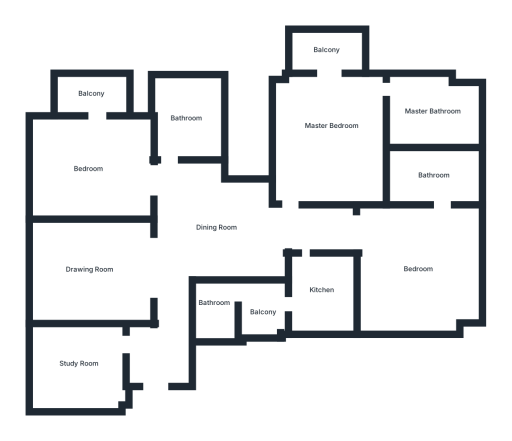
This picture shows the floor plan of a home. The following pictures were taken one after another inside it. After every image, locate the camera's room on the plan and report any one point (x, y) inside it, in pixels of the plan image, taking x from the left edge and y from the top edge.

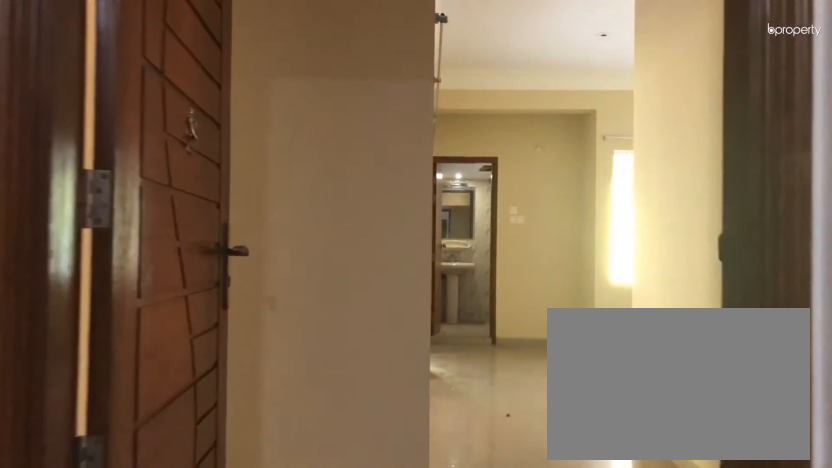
(165, 350)
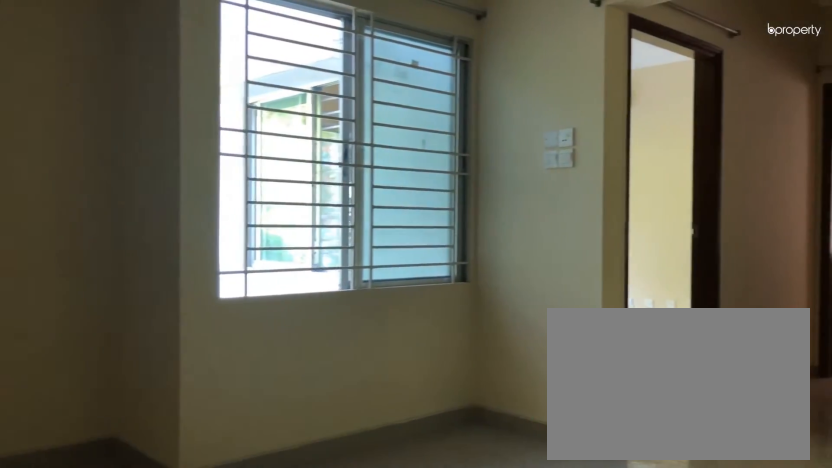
(91, 270)
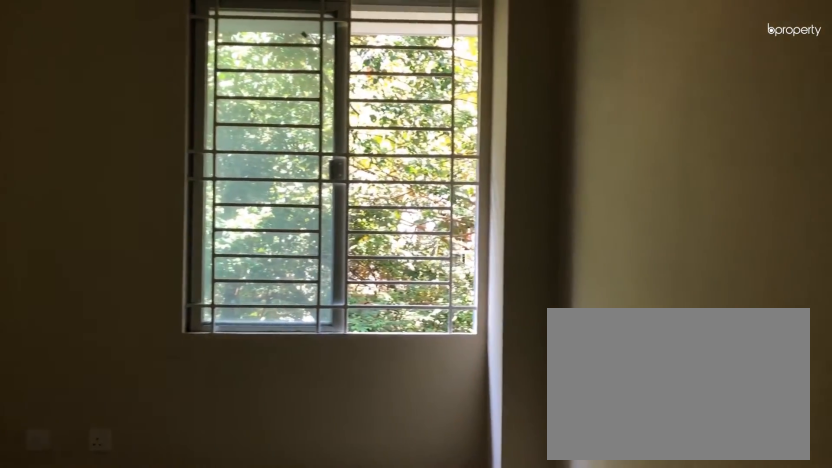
(78, 362)
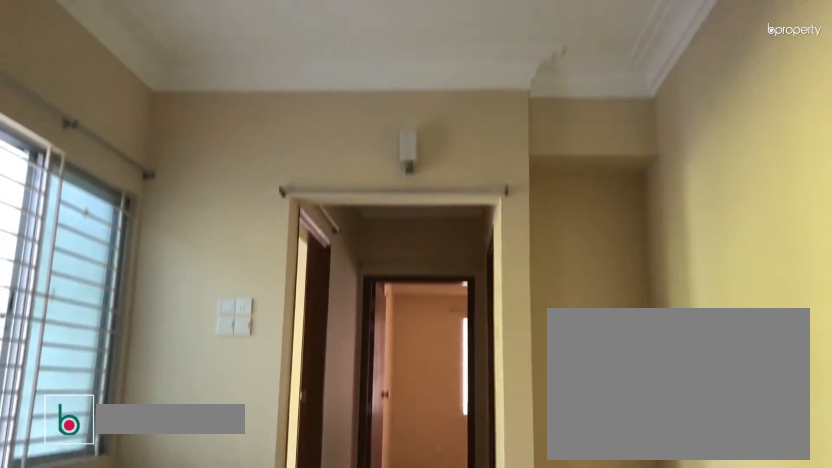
(216, 227)
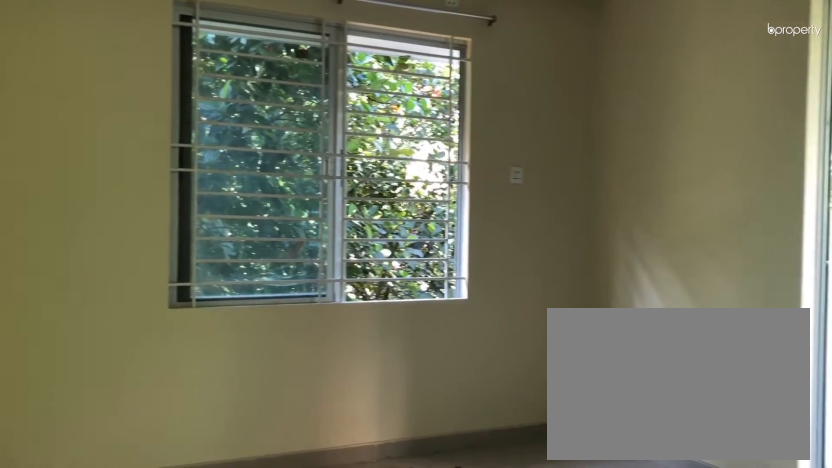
(88, 169)
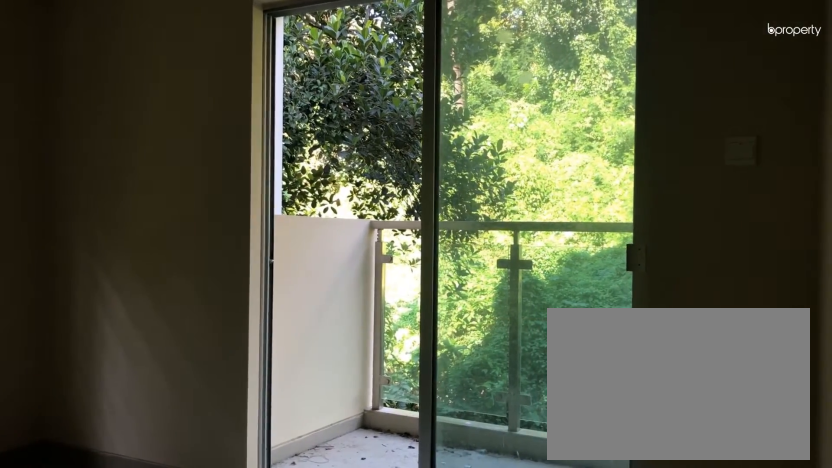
(88, 169)
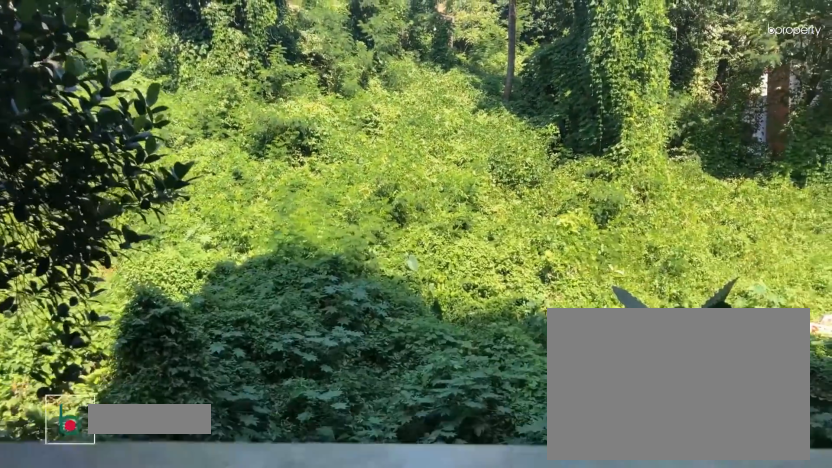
(91, 94)
